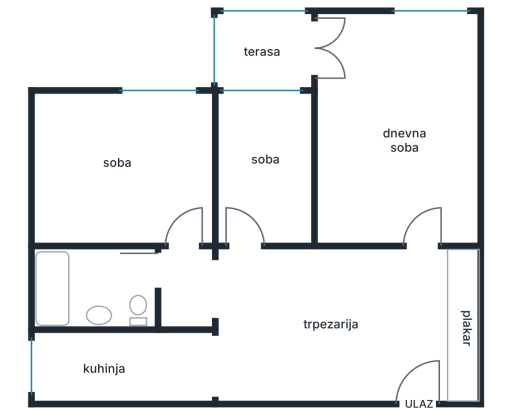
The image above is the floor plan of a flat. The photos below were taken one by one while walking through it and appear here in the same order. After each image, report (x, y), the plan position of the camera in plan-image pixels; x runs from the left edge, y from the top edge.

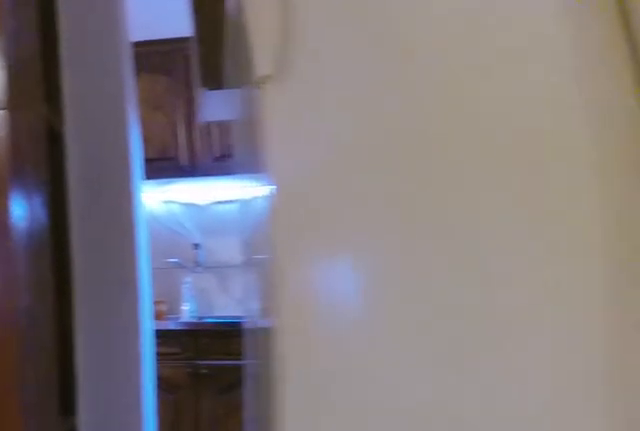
(170, 262)
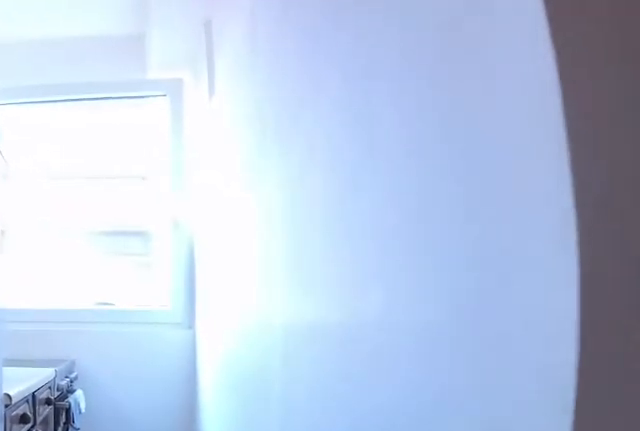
(188, 366)
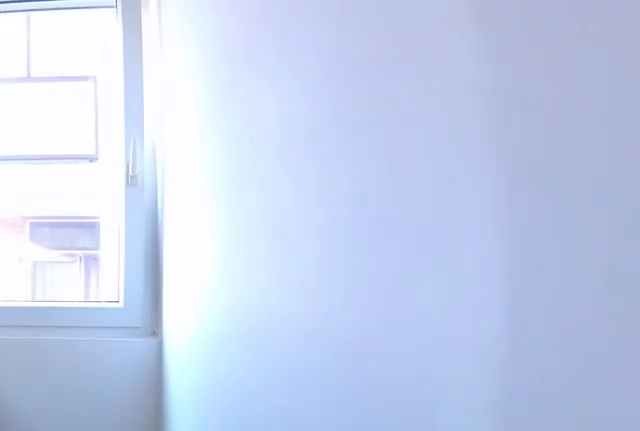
(148, 364)
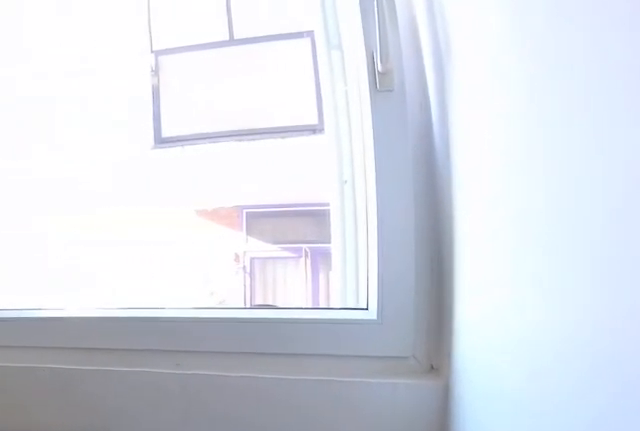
(95, 363)
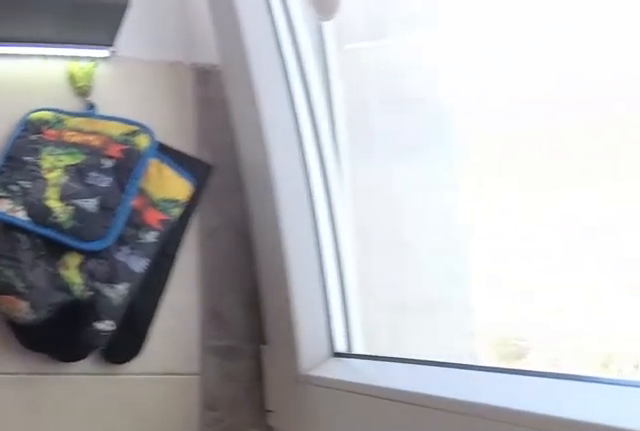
(52, 347)
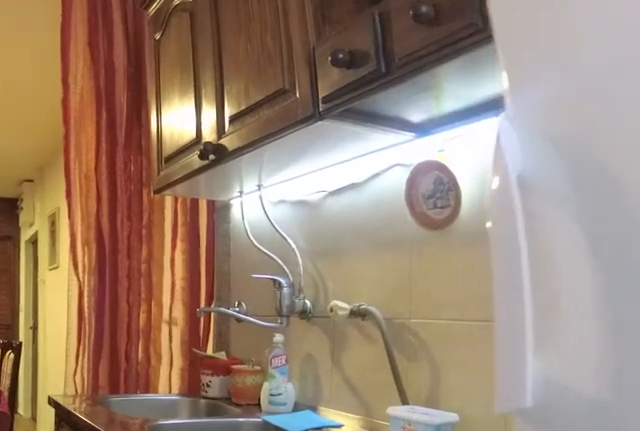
(124, 363)
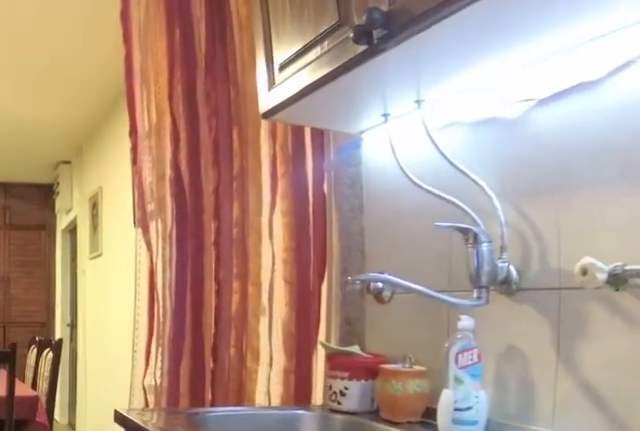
(157, 363)
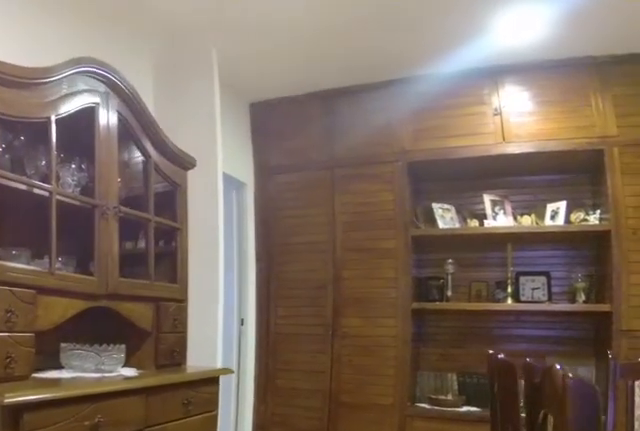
(267, 334)
